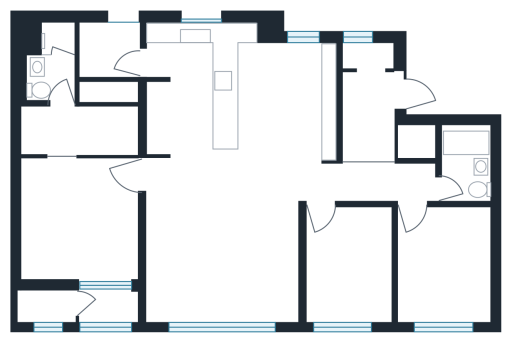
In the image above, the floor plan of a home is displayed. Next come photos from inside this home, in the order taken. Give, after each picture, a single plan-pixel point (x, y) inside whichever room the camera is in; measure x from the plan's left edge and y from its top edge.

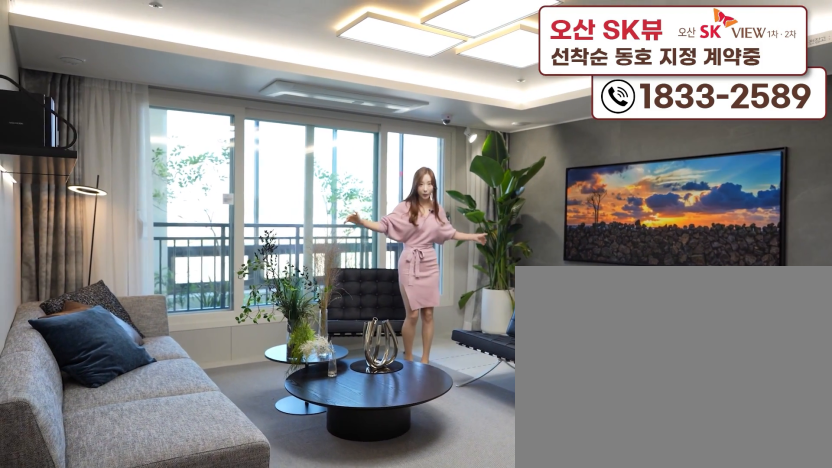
(224, 282)
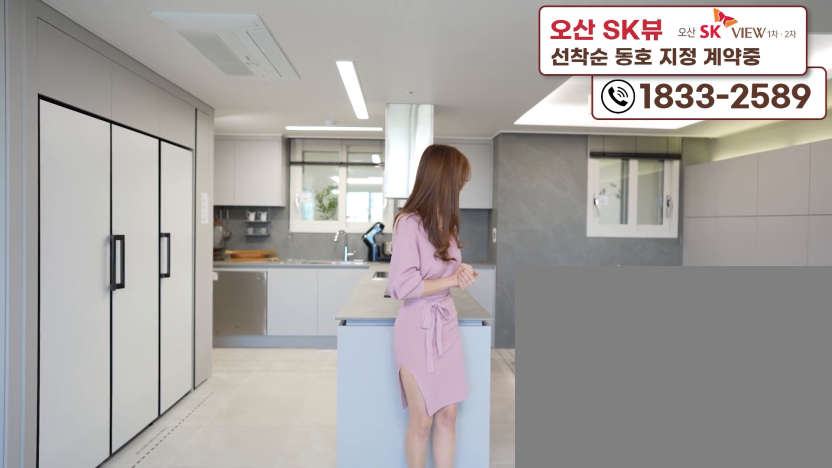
(204, 162)
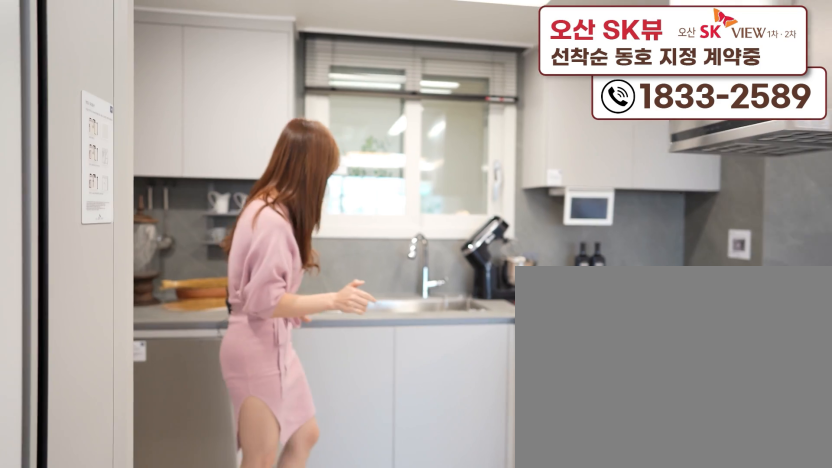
(204, 162)
